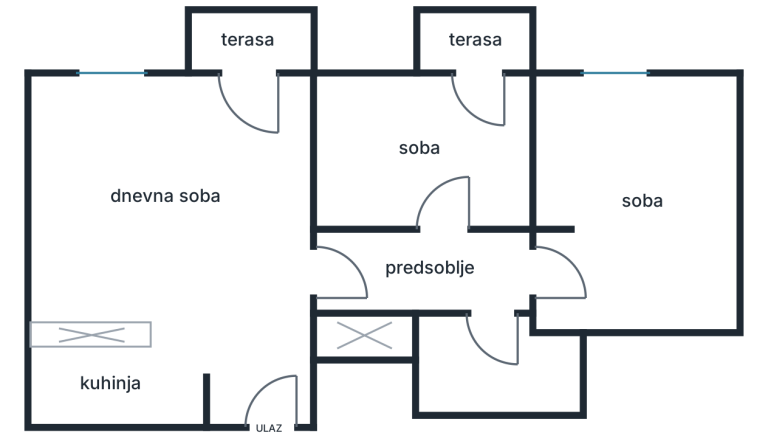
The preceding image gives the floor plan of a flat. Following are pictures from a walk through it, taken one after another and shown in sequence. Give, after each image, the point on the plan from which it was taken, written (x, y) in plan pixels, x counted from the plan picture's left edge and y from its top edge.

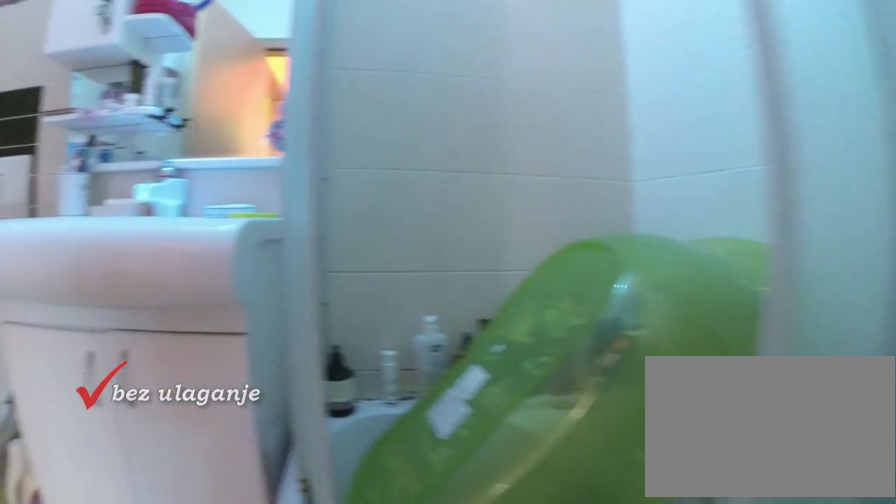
(479, 325)
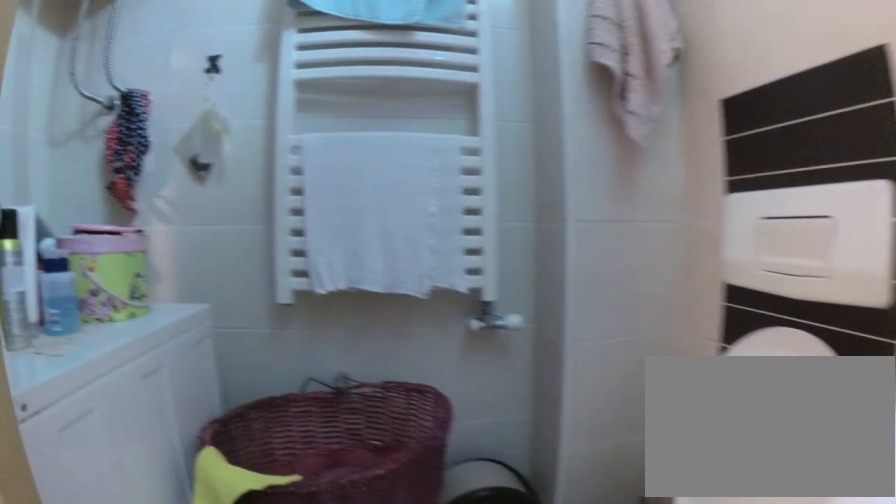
(466, 359)
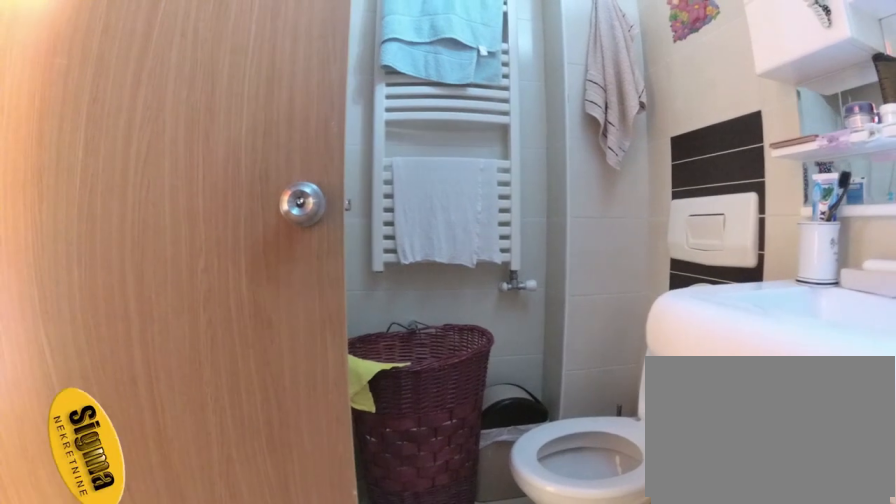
(452, 383)
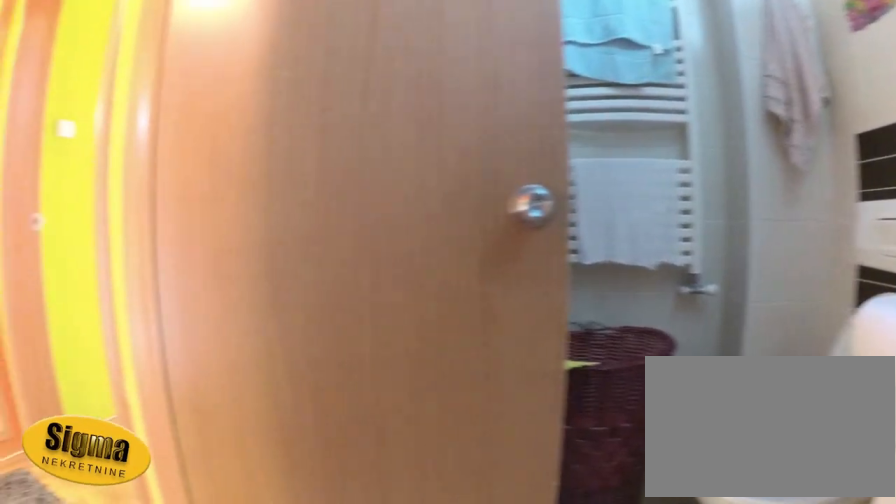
(462, 384)
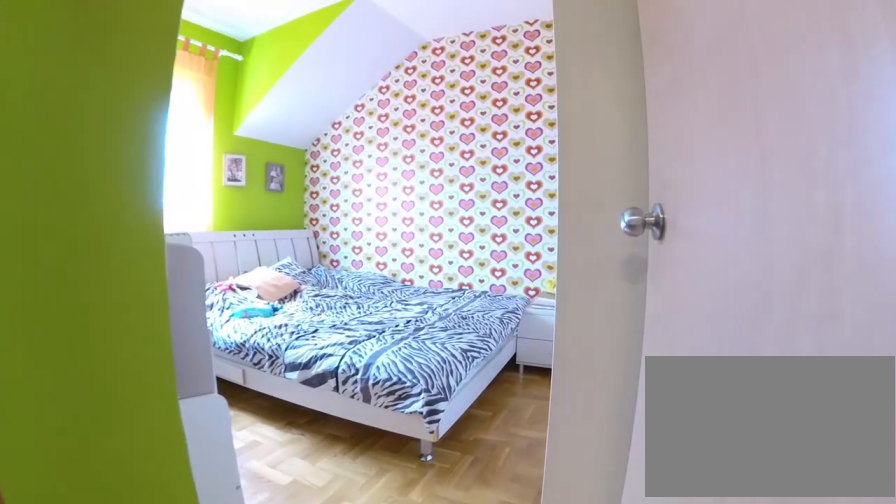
(500, 304)
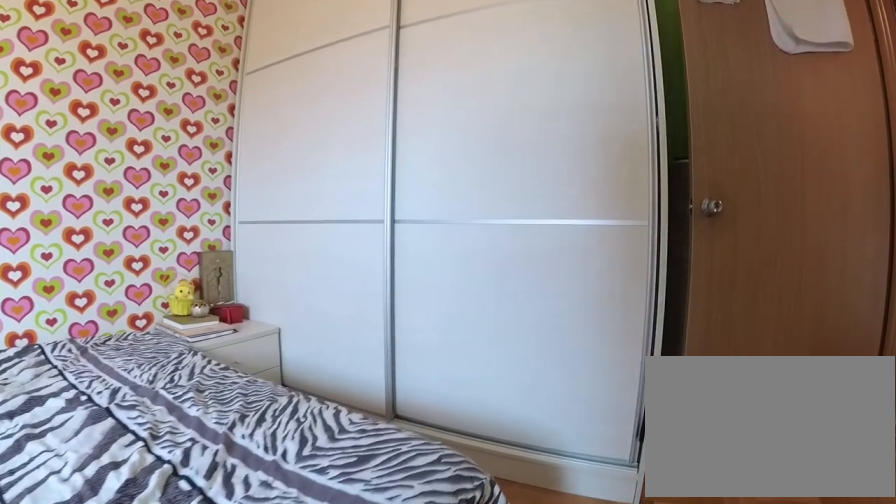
(588, 179)
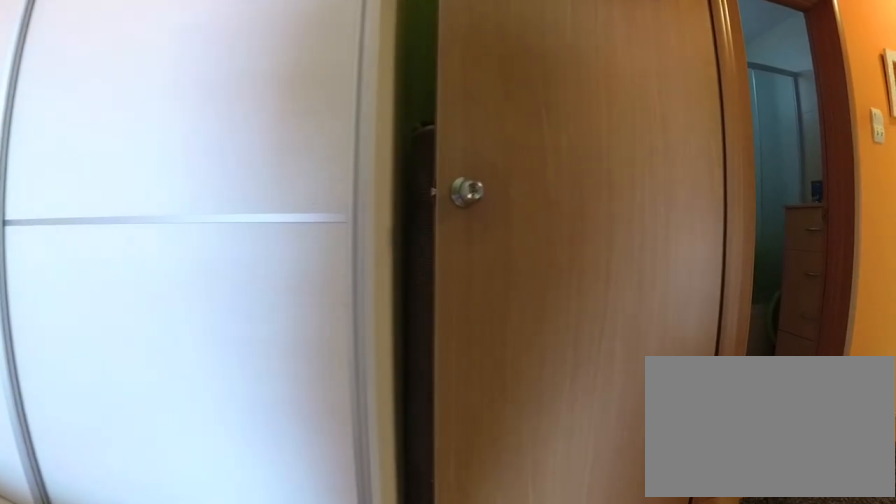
(594, 223)
